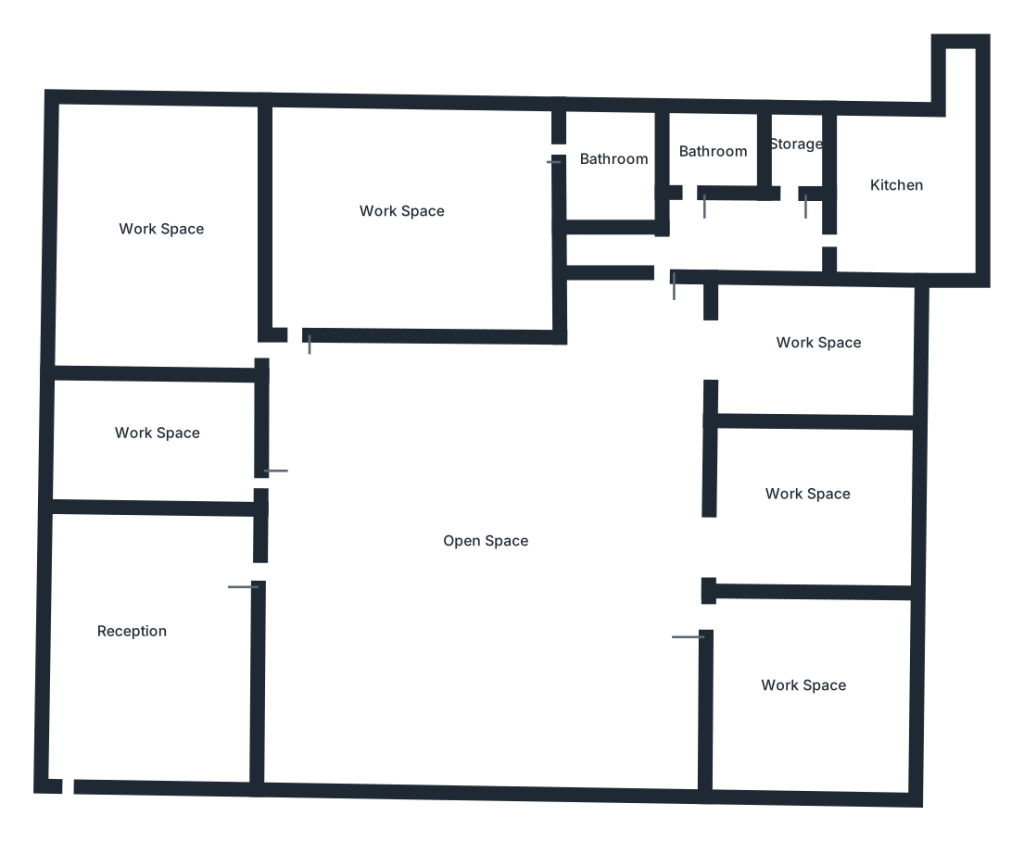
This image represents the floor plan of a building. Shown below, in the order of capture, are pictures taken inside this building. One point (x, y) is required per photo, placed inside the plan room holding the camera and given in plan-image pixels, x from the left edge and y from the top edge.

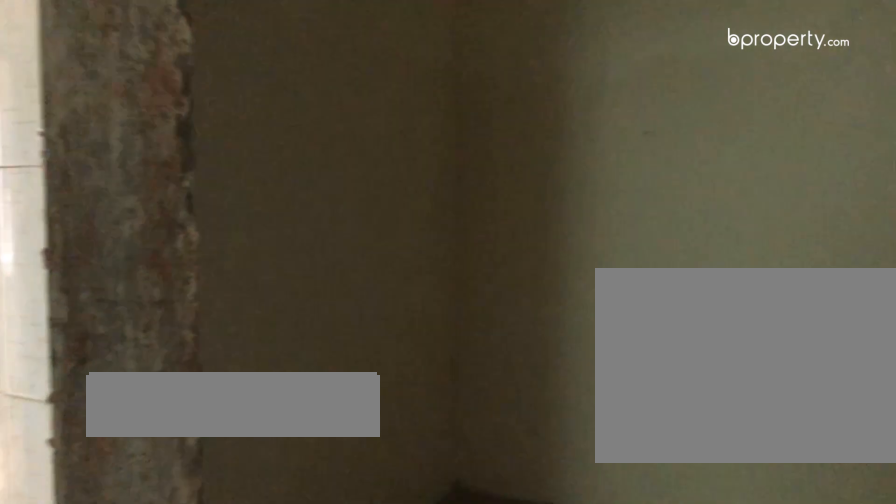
(828, 332)
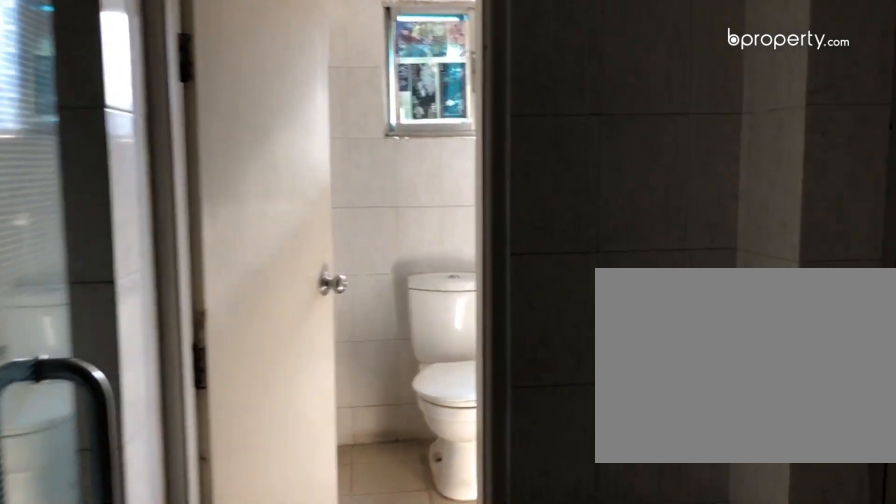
(679, 246)
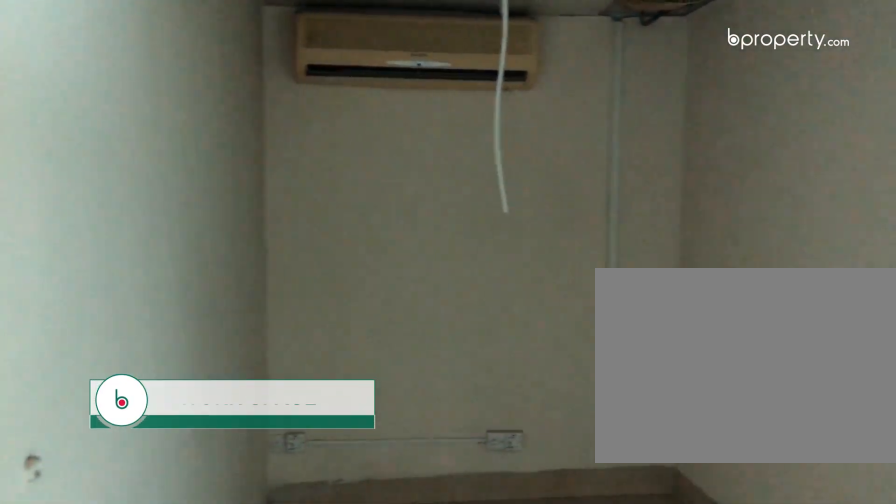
(166, 469)
